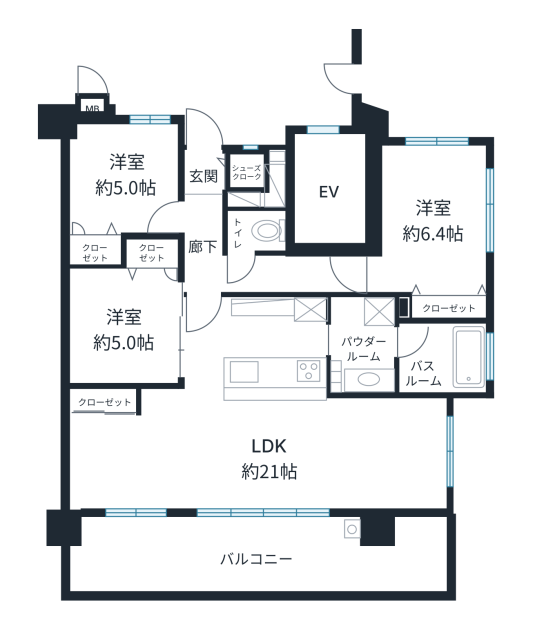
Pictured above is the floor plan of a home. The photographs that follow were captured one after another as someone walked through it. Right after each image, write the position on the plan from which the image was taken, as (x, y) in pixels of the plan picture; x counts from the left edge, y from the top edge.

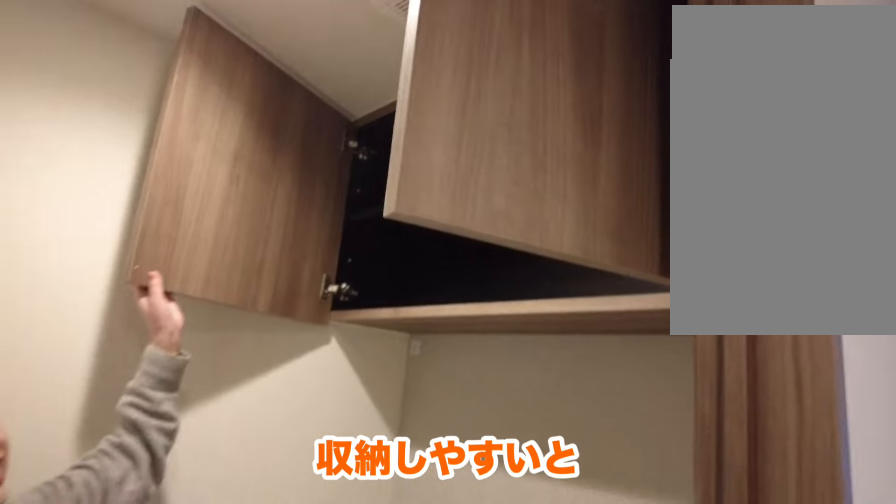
(248, 244)
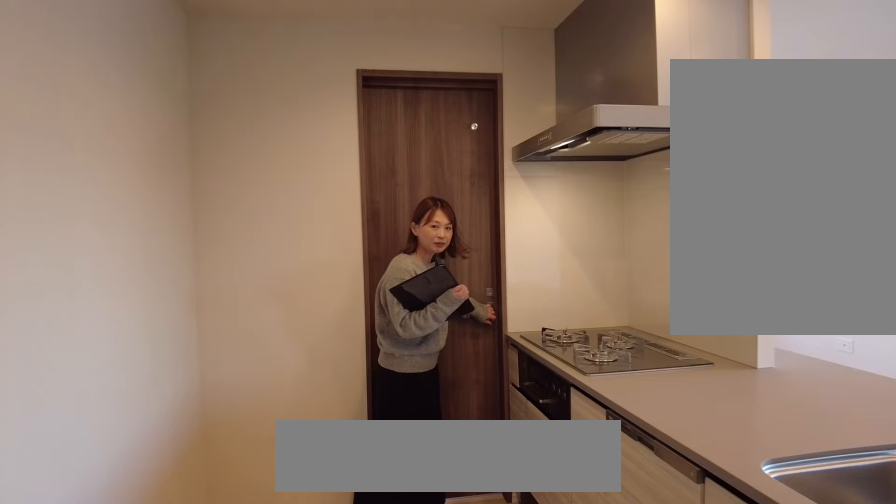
(311, 348)
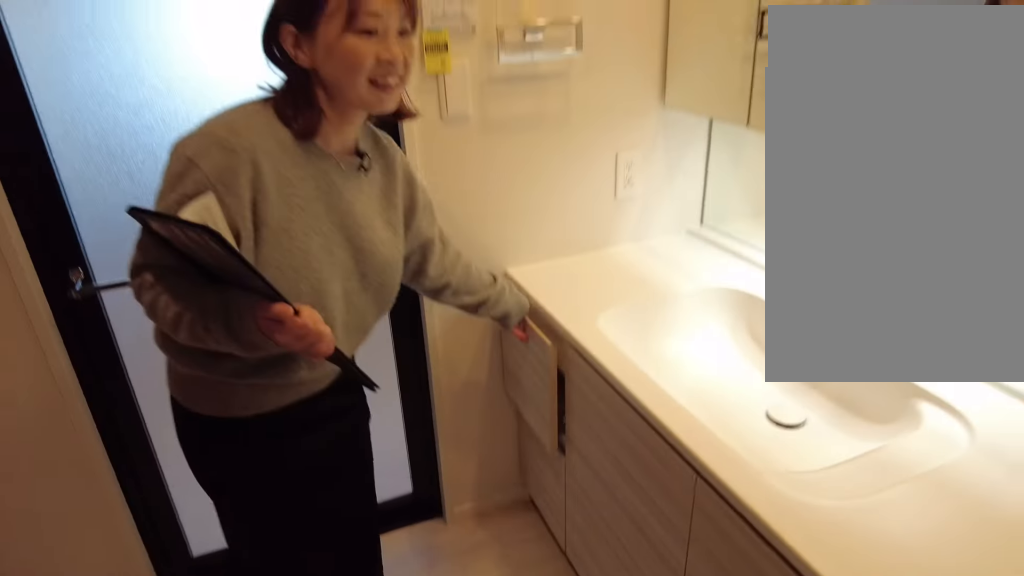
(365, 350)
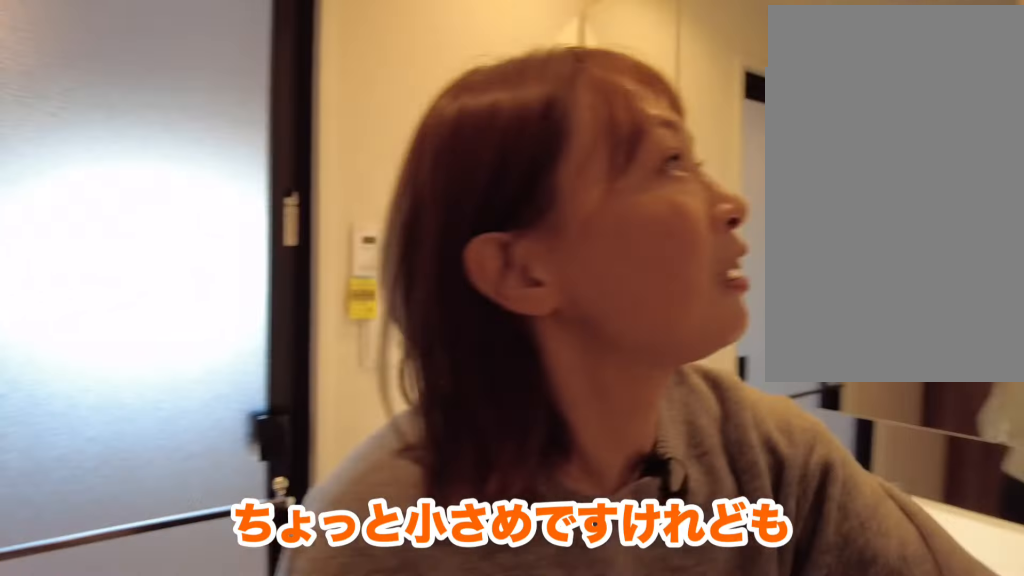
(362, 350)
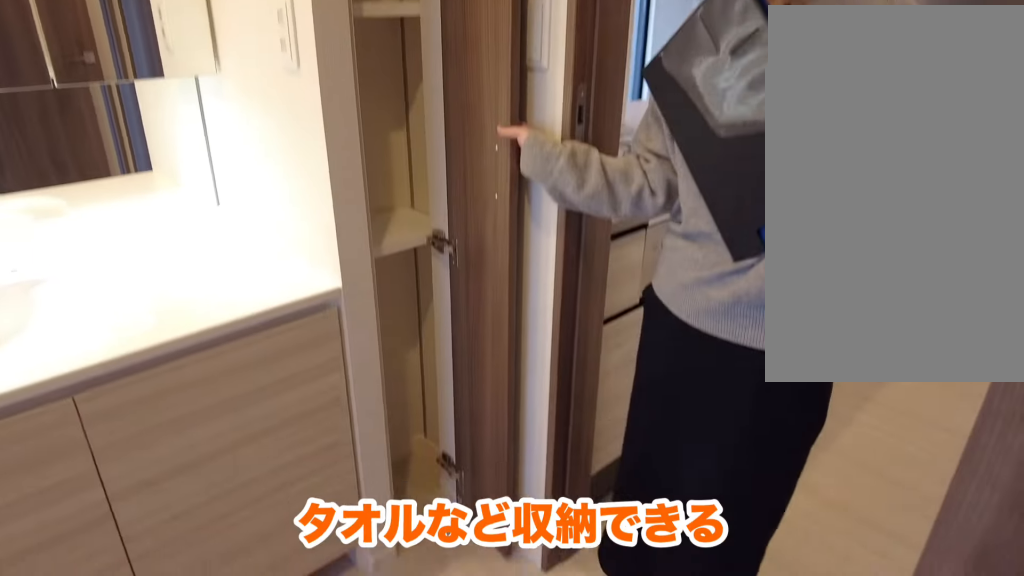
(365, 350)
